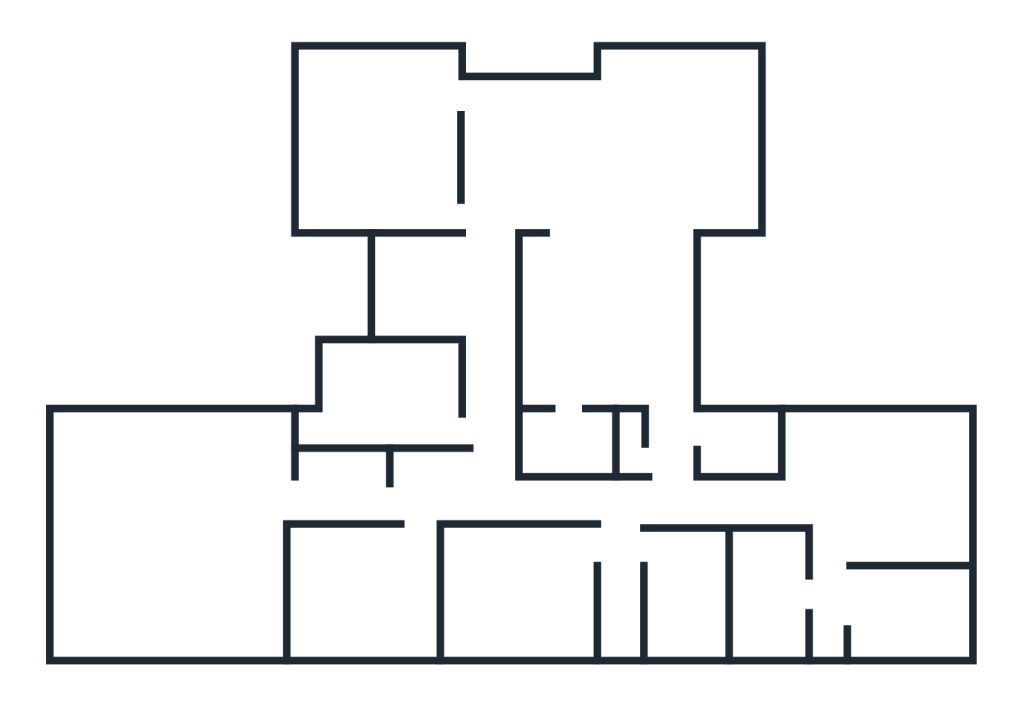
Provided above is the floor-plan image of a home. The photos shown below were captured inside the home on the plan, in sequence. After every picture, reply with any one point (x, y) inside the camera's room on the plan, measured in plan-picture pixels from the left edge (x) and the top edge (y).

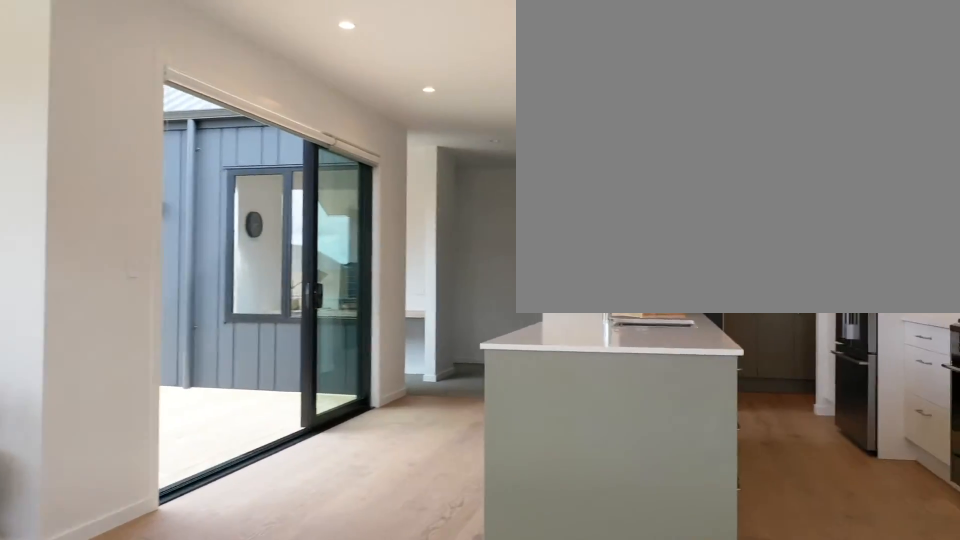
(608, 321)
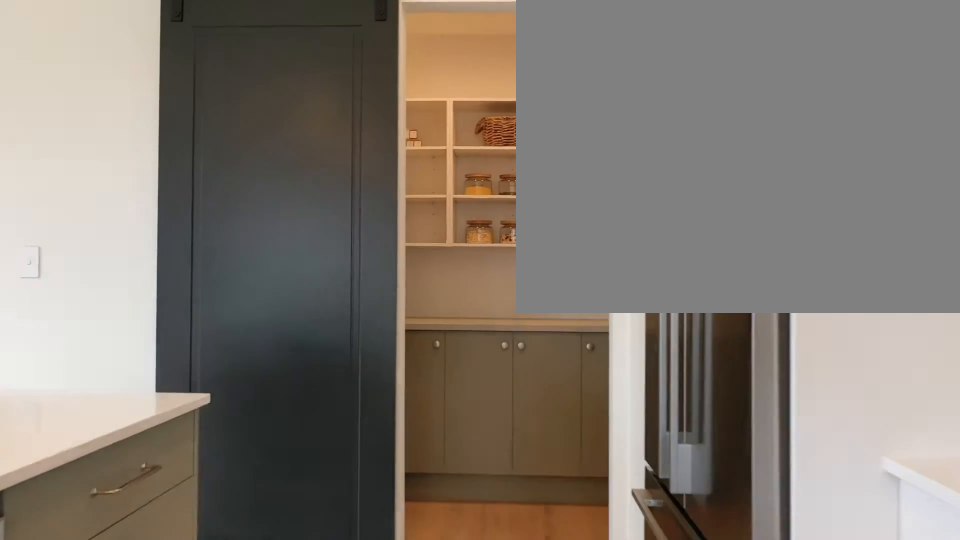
(608, 321)
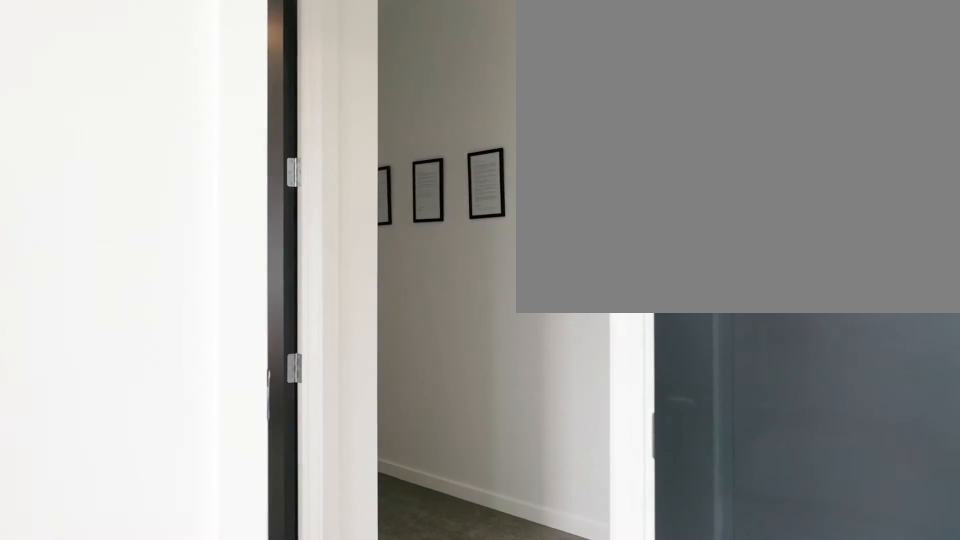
(687, 594)
